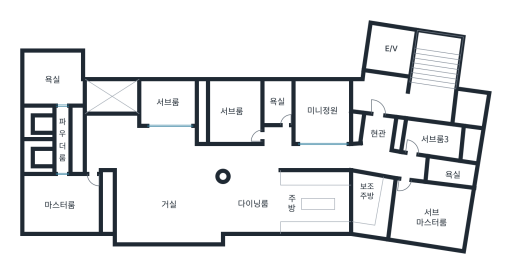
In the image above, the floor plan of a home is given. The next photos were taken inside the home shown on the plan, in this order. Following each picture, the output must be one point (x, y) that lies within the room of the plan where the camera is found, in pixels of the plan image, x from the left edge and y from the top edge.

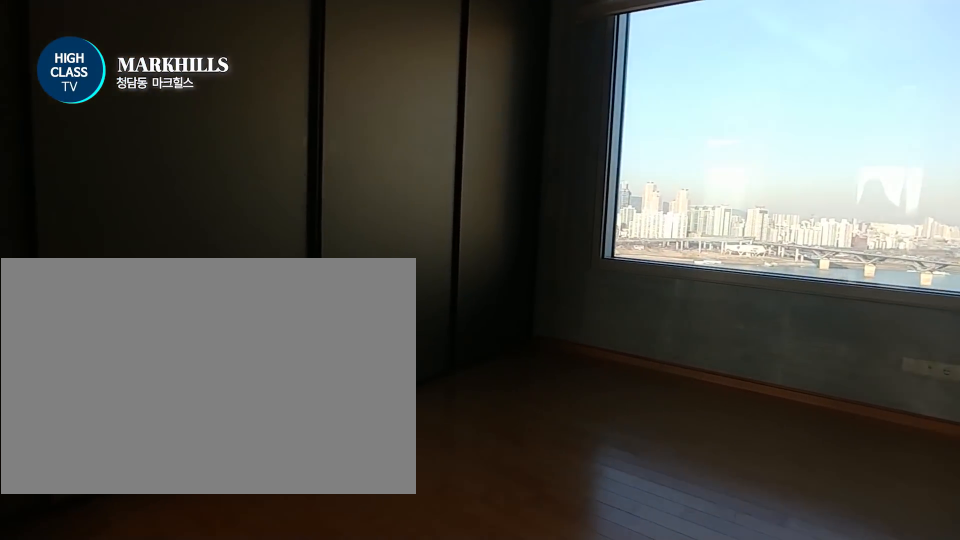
(67, 204)
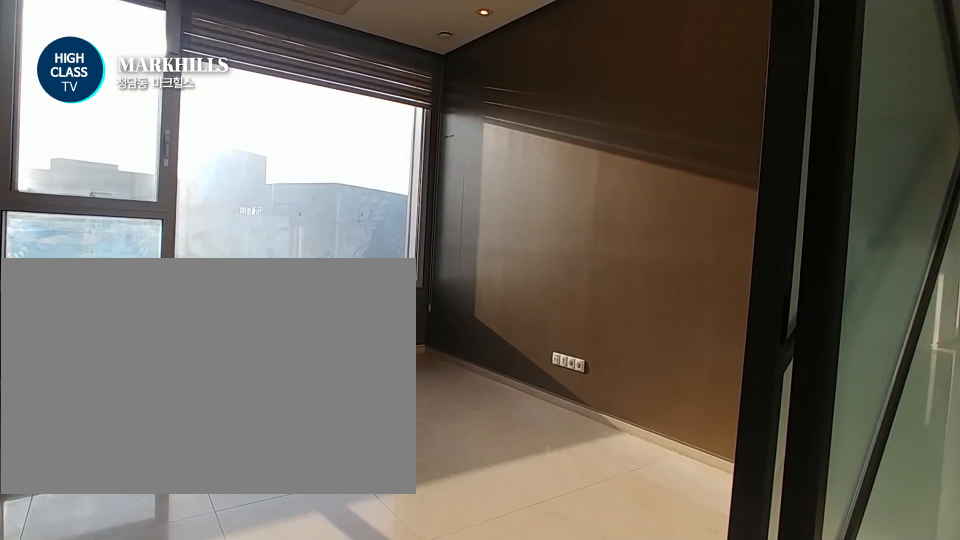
(167, 103)
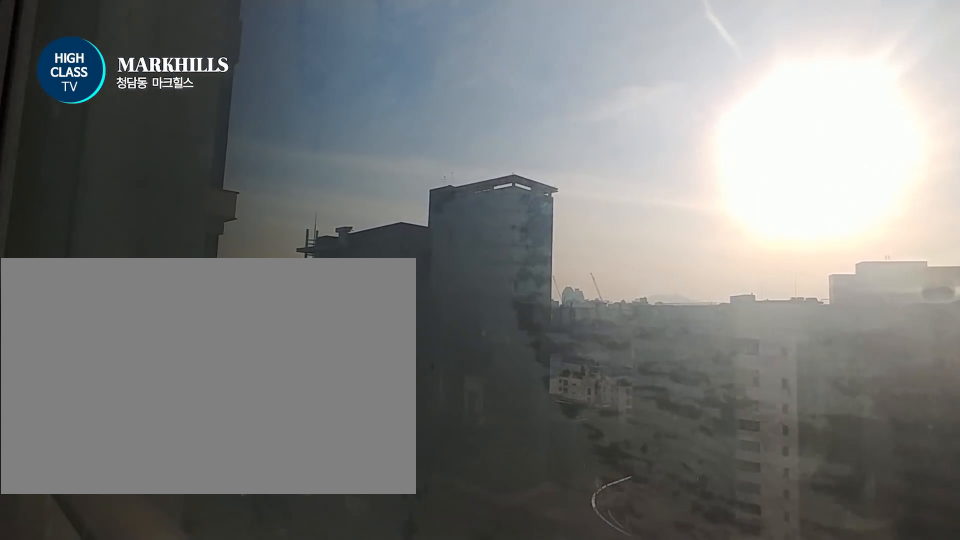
(167, 103)
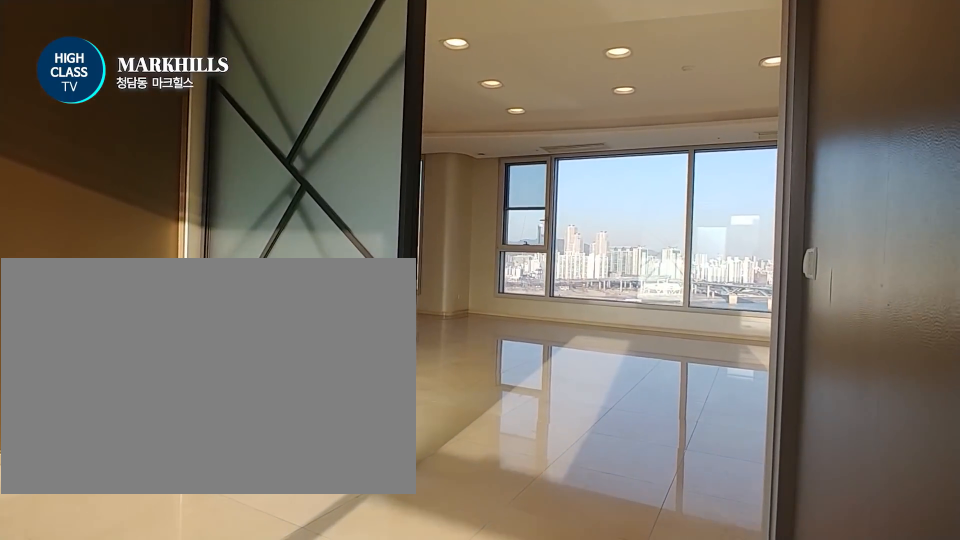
(167, 103)
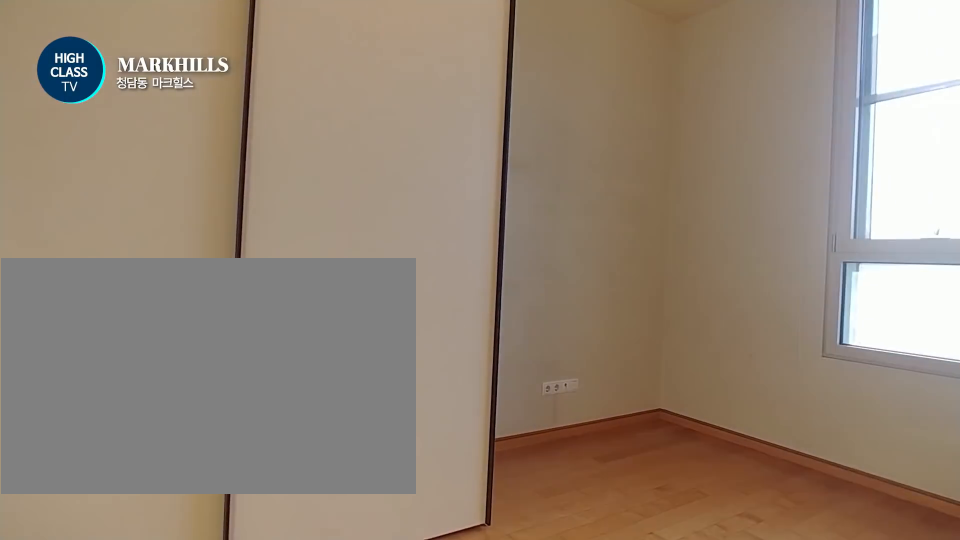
(228, 112)
